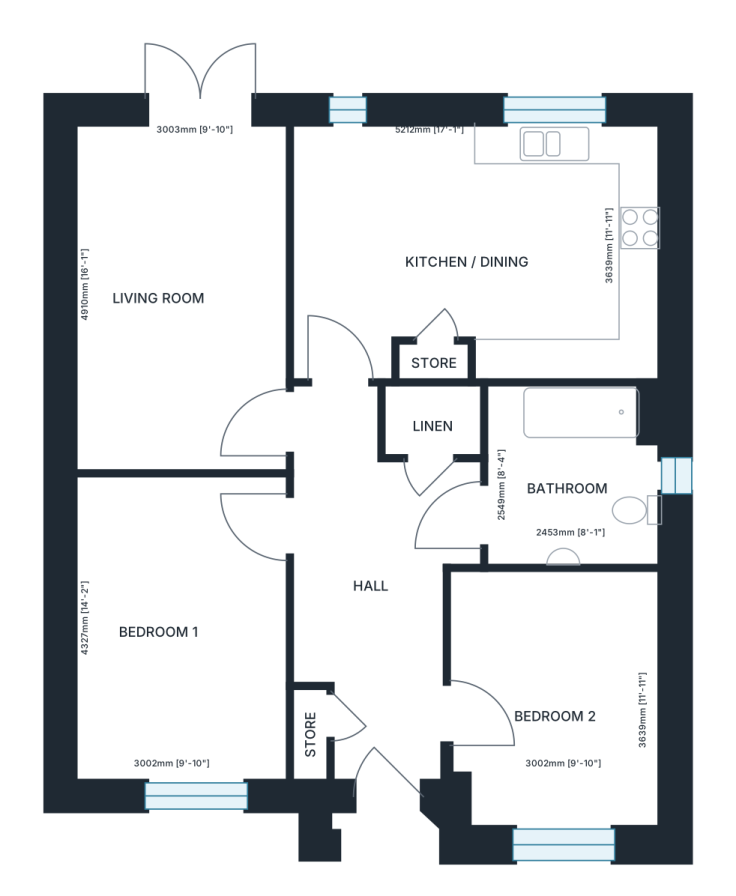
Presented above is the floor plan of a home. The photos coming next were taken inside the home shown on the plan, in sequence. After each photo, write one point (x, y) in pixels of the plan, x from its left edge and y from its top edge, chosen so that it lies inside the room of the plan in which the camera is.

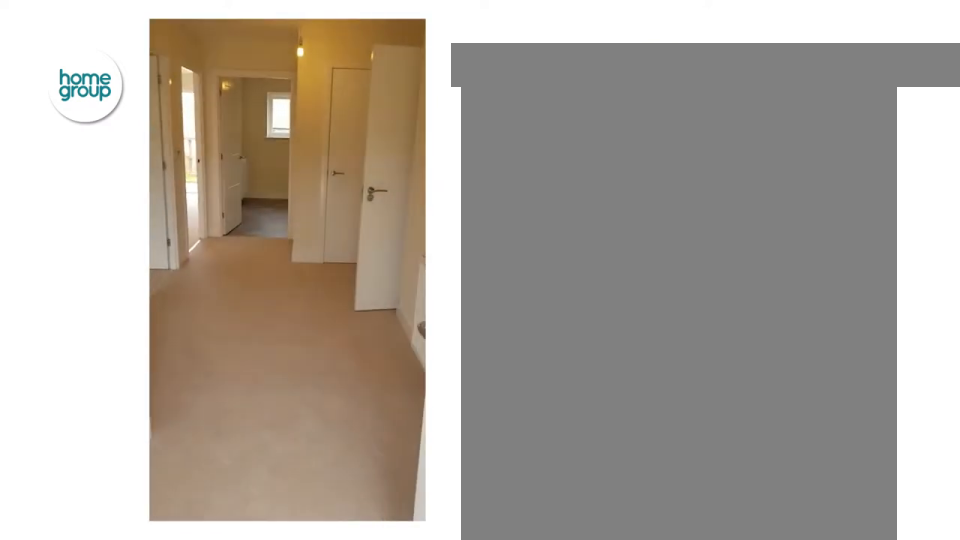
(428, 565)
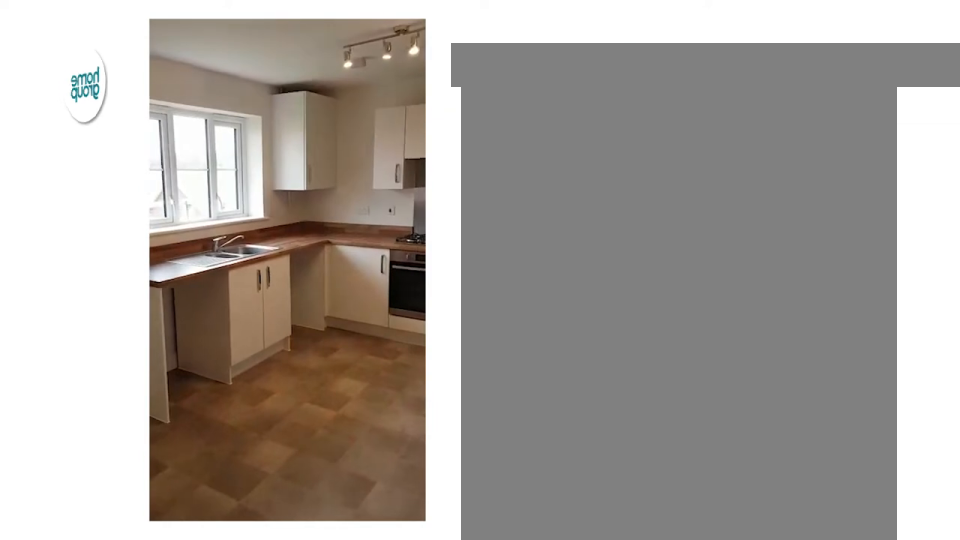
(476, 250)
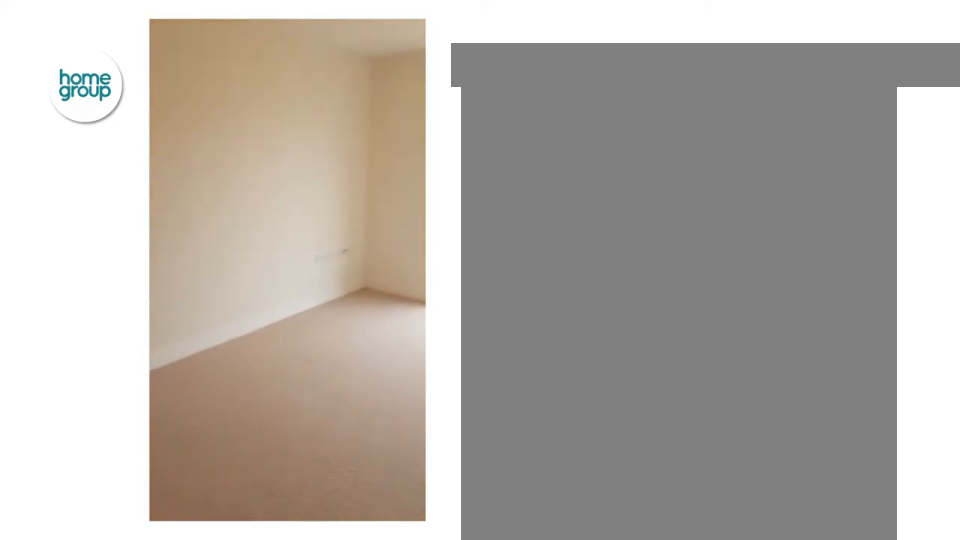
(181, 296)
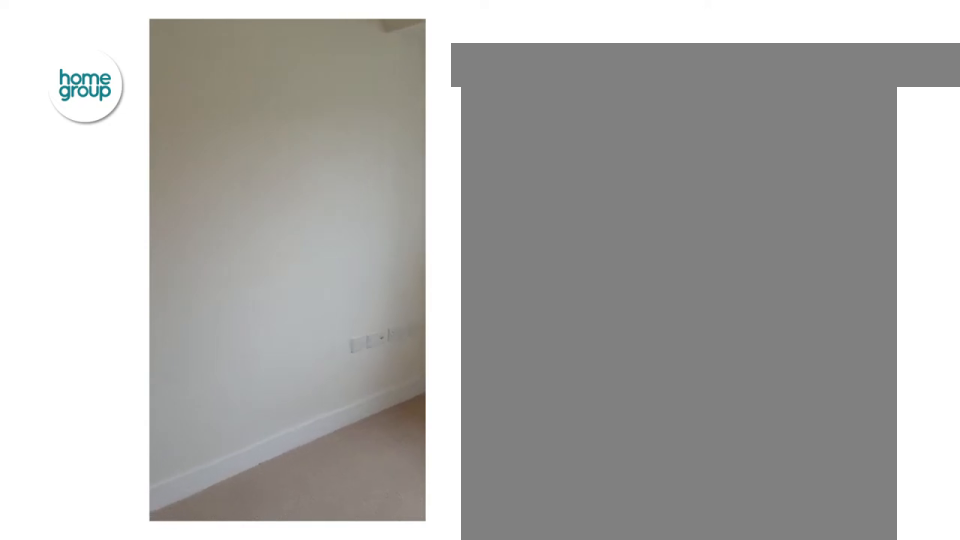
(559, 699)
